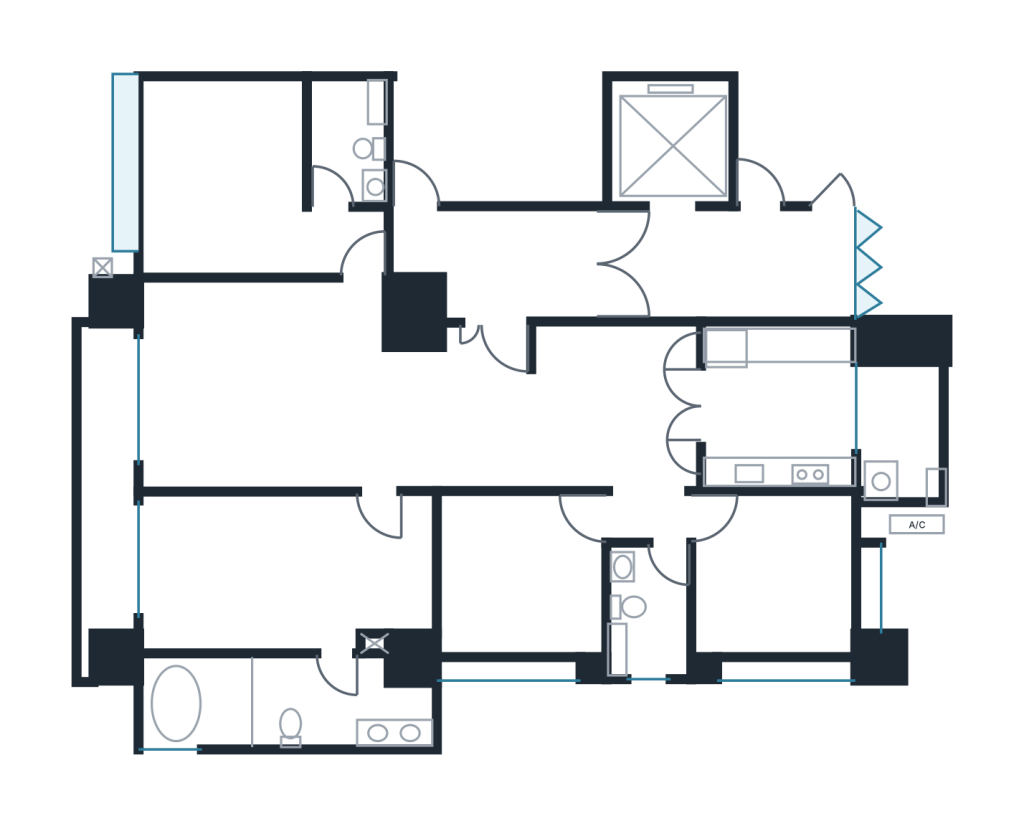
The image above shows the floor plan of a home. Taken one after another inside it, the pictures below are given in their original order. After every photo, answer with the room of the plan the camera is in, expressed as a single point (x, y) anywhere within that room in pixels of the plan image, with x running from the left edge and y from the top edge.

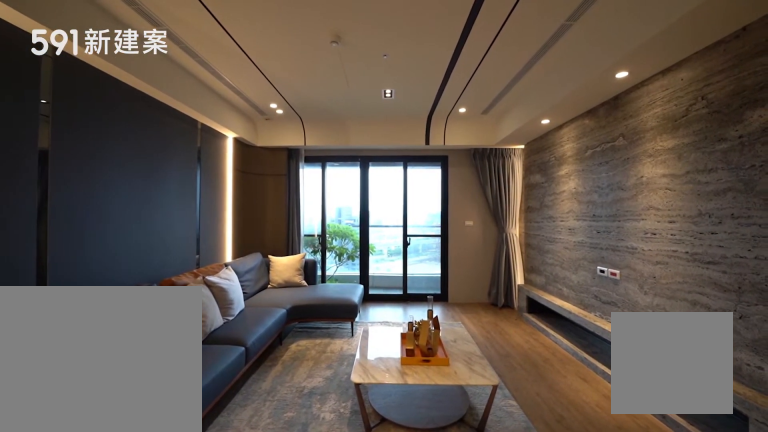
(257, 382)
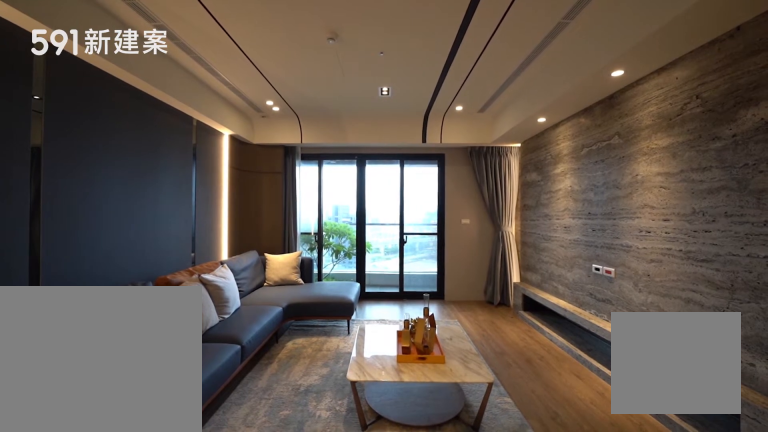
(257, 382)
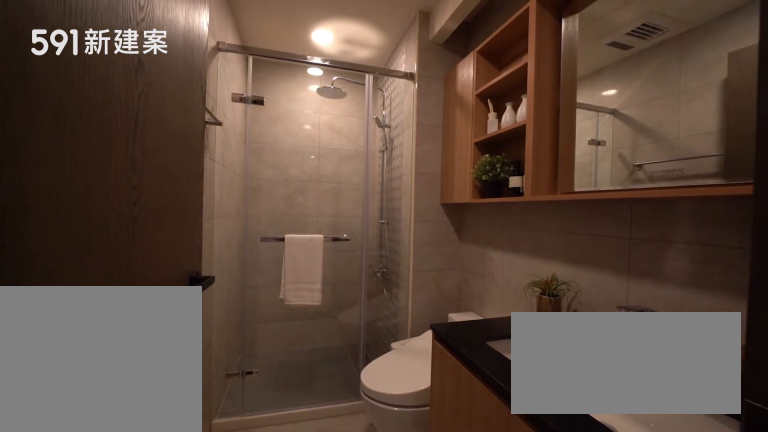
(346, 146)
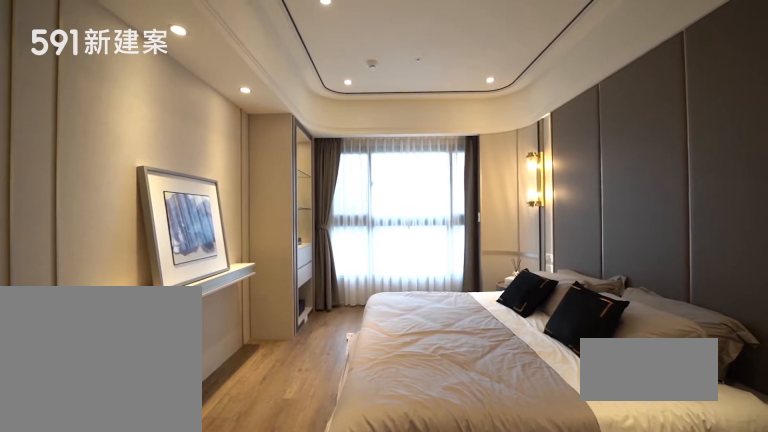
(276, 568)
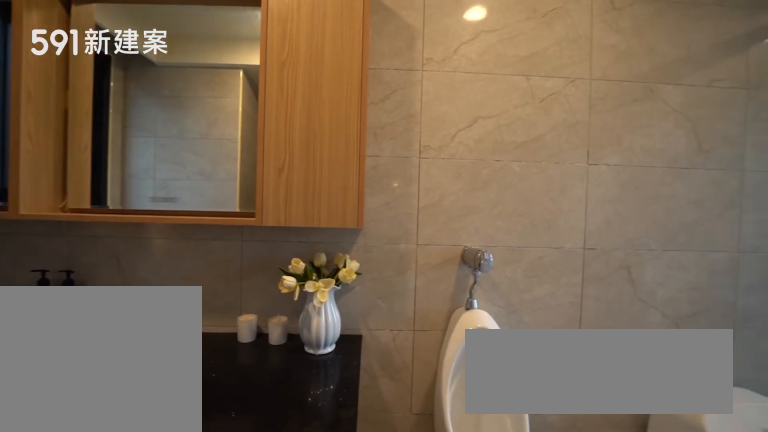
(275, 707)
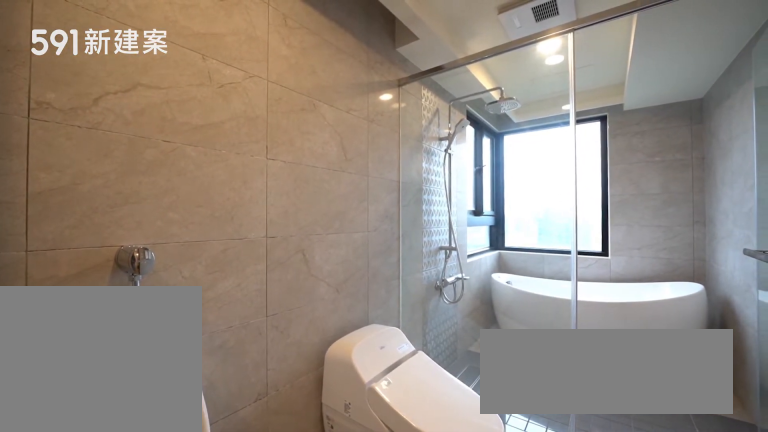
(275, 707)
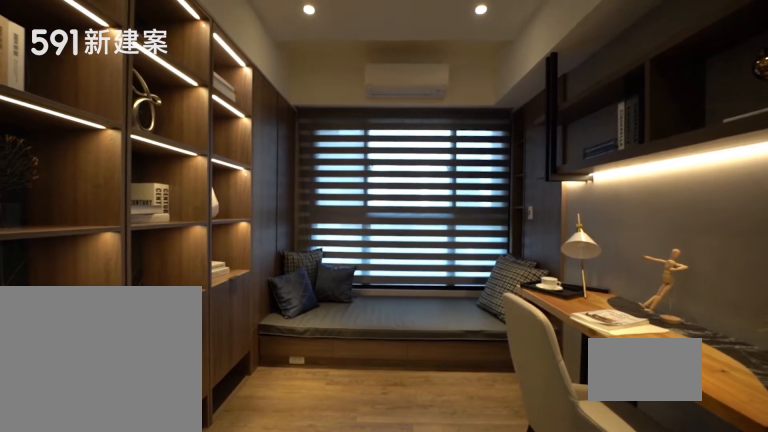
(522, 573)
